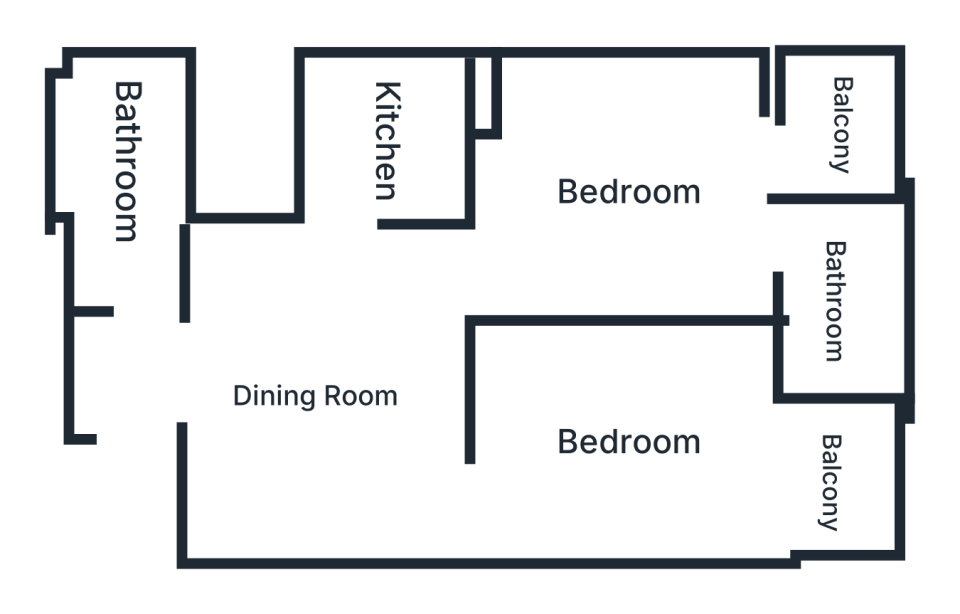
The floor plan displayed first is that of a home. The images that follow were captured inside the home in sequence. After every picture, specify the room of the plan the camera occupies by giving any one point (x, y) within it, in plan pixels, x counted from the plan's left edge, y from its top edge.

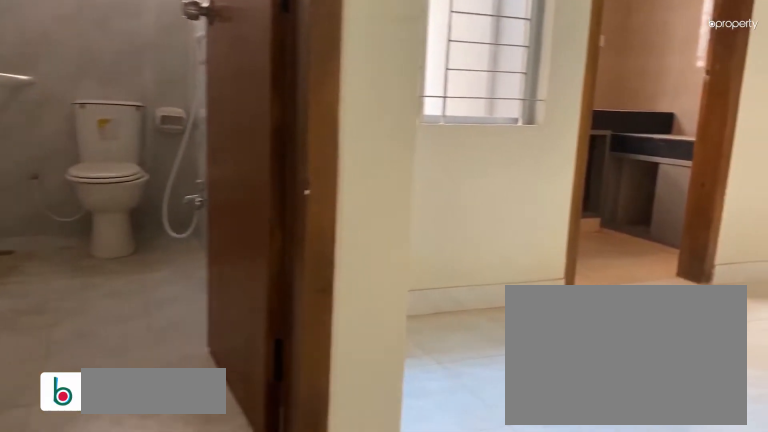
(170, 382)
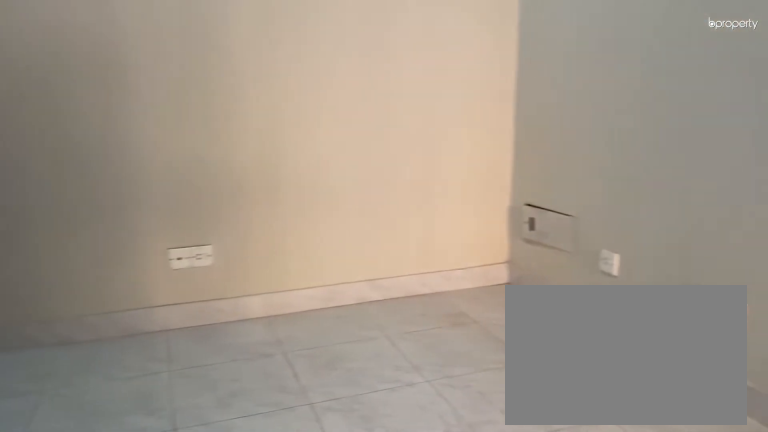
(311, 395)
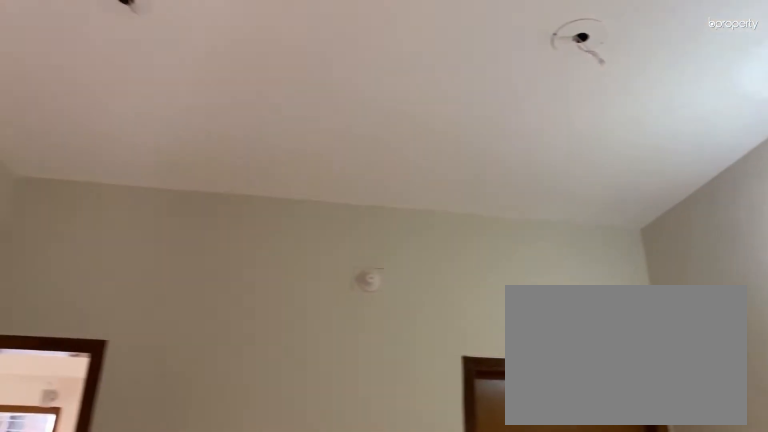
(311, 395)
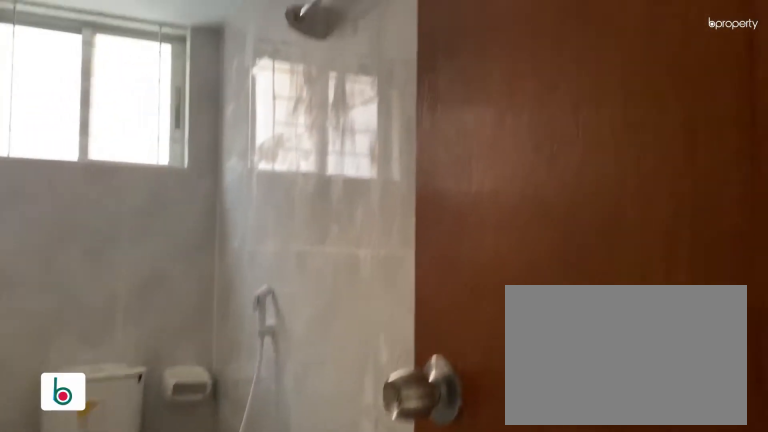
(140, 182)
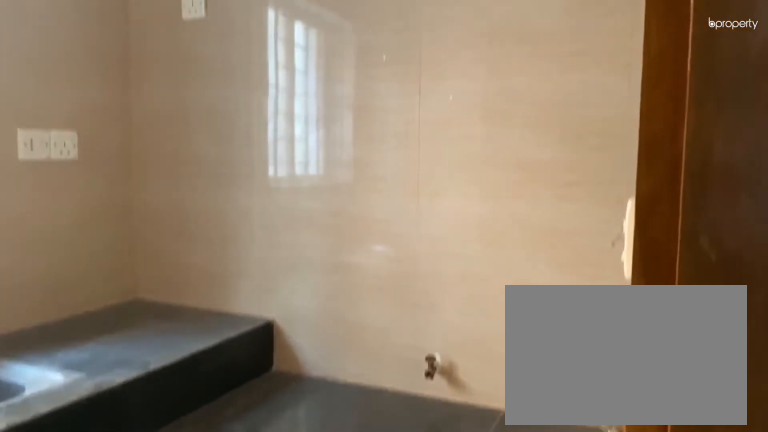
(392, 139)
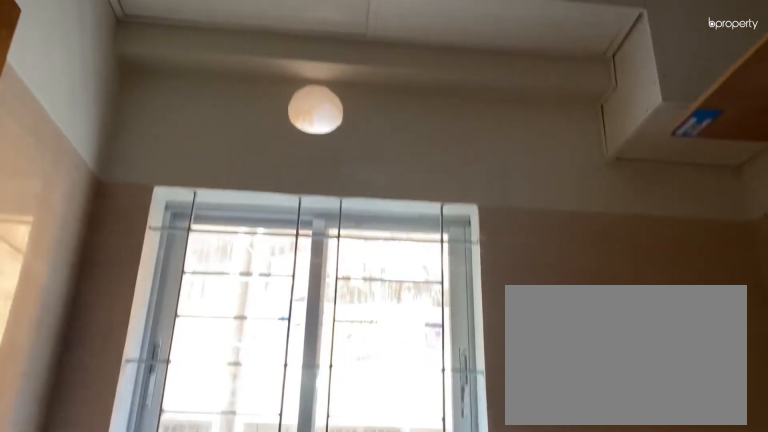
(392, 139)
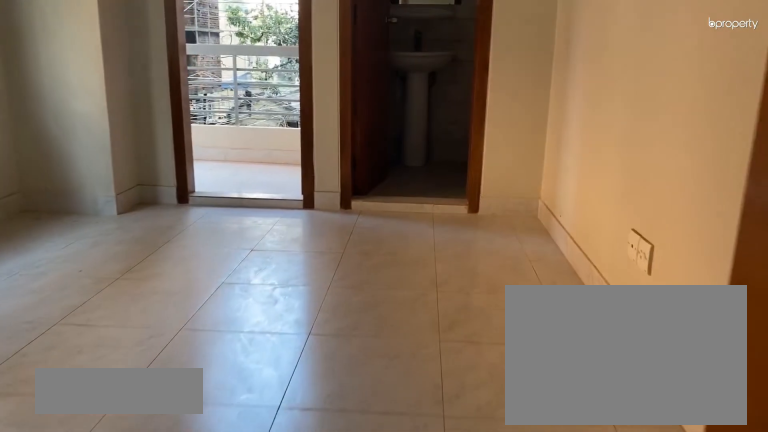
(454, 266)
